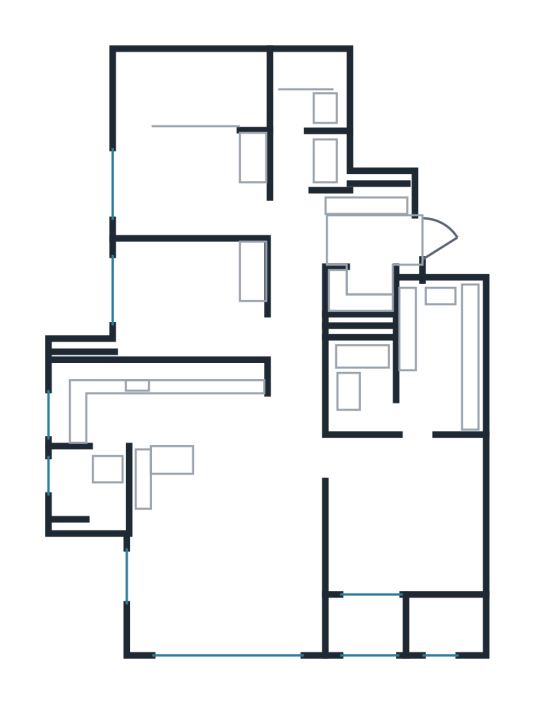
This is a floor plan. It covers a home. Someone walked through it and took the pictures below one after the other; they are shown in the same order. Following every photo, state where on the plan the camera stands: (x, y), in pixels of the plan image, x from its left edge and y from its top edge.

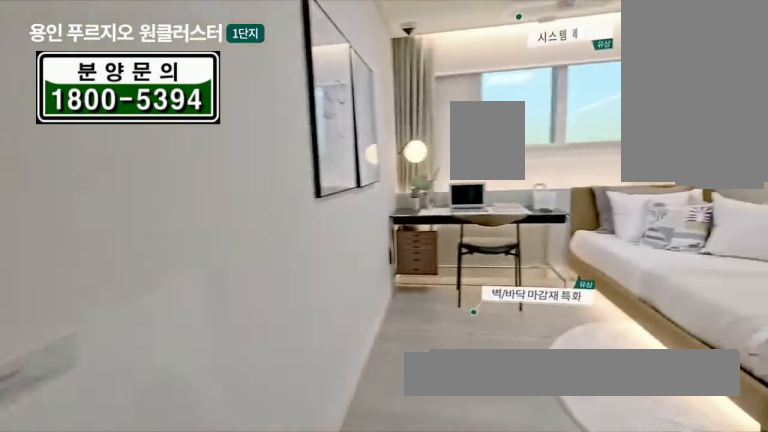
(193, 313)
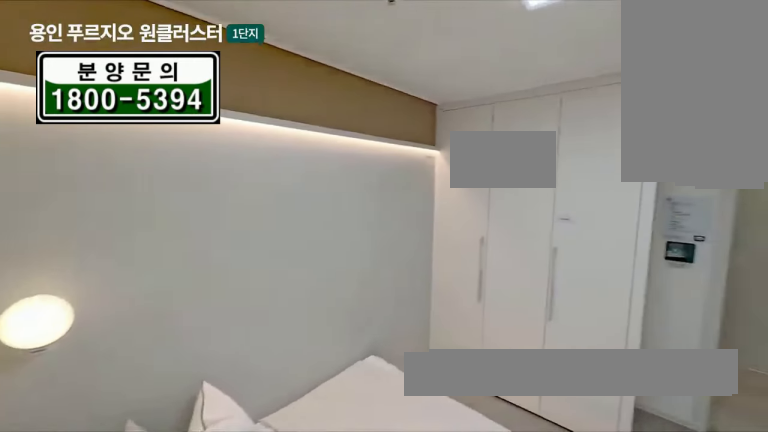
(195, 302)
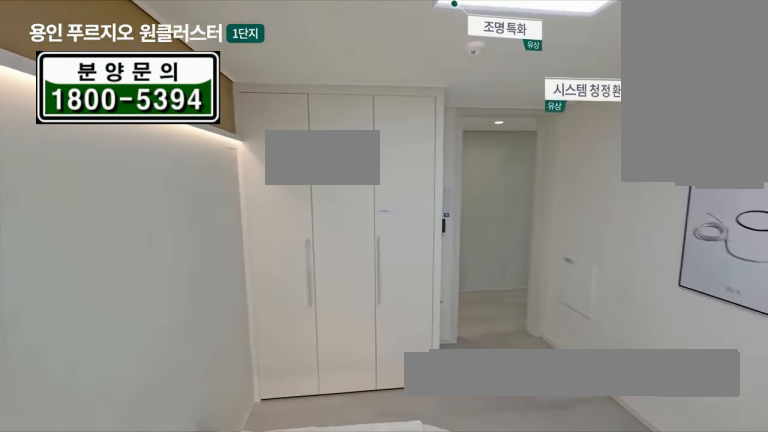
(195, 308)
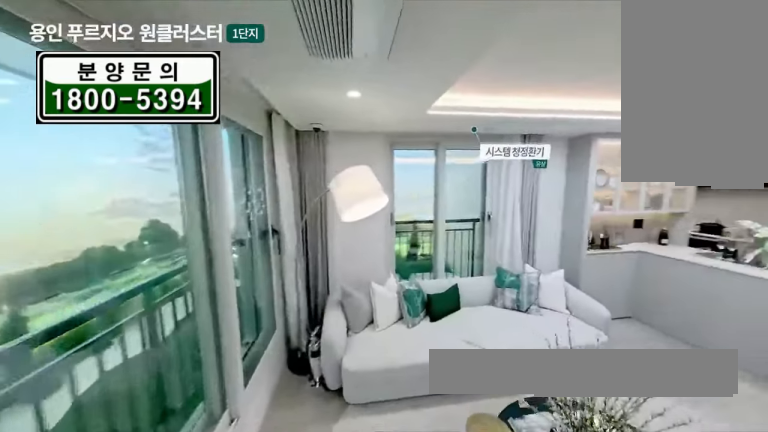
(226, 574)
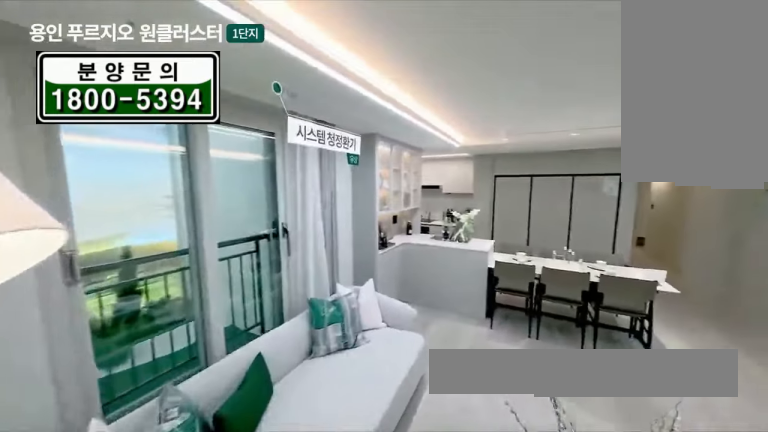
(226, 572)
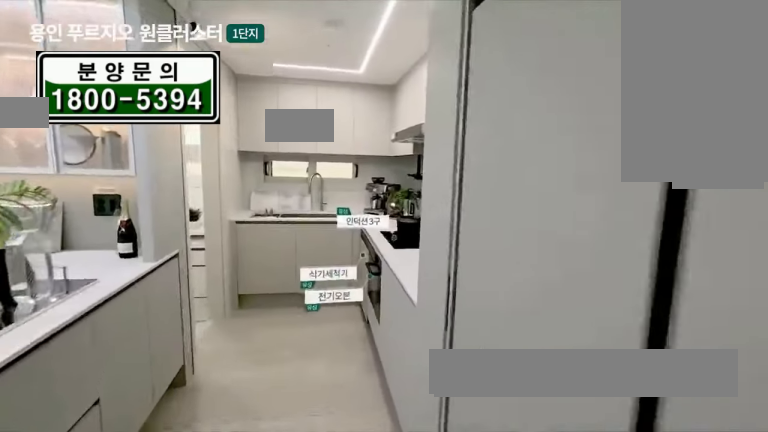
(167, 424)
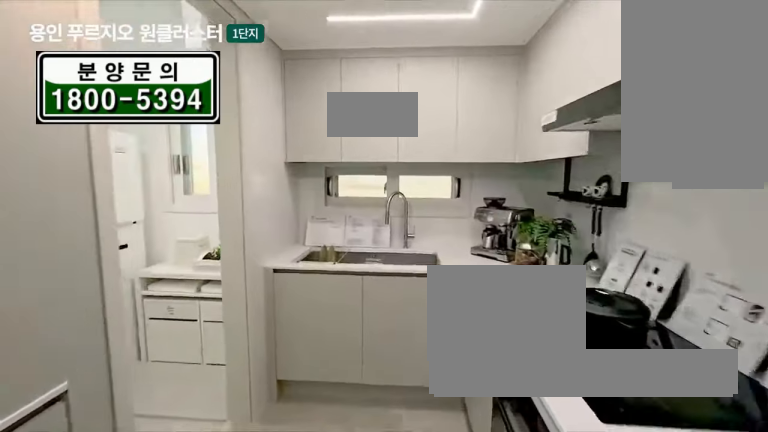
(172, 424)
